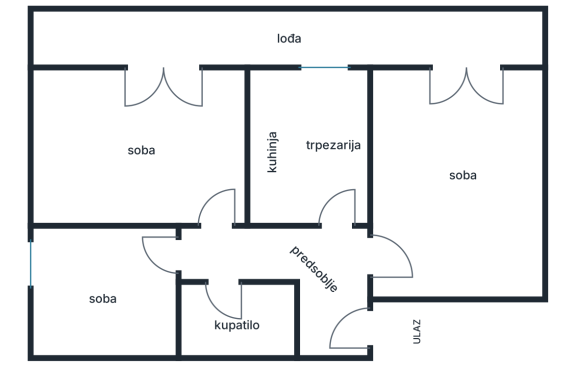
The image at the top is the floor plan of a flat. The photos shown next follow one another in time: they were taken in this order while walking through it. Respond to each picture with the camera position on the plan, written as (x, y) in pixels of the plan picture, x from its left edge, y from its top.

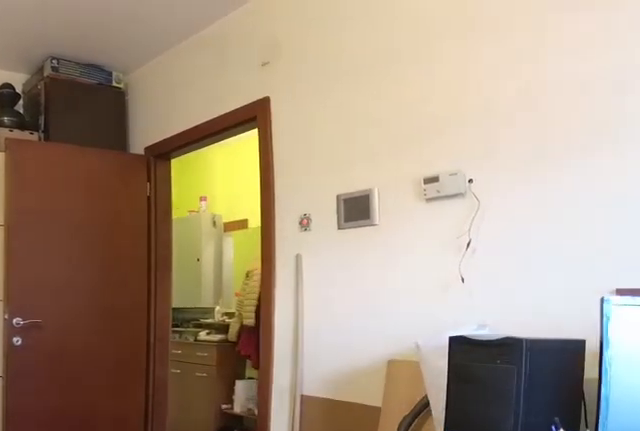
(456, 98)
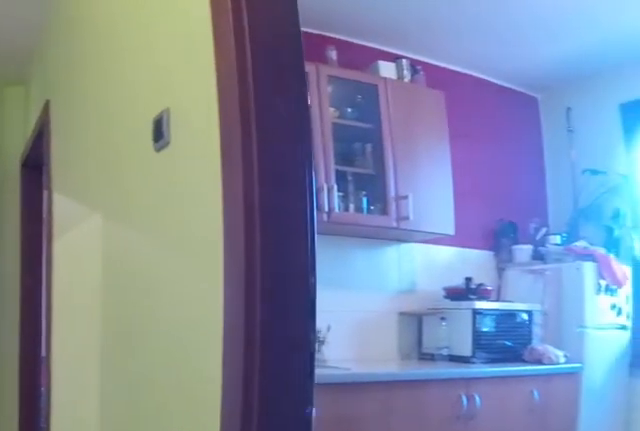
(367, 255)
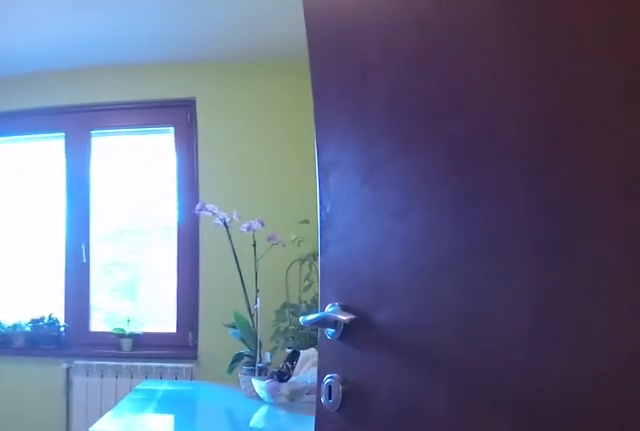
(357, 257)
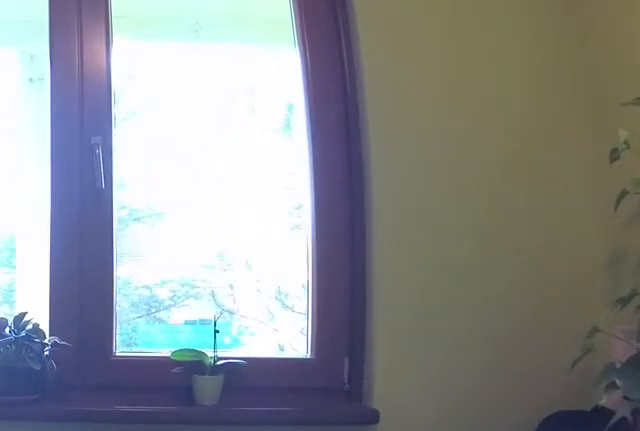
(353, 147)
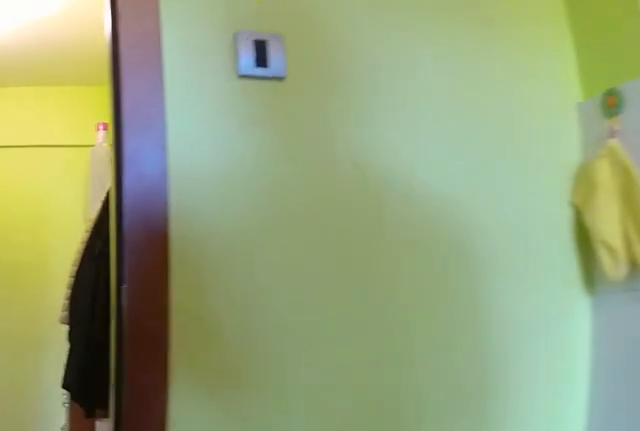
(338, 178)
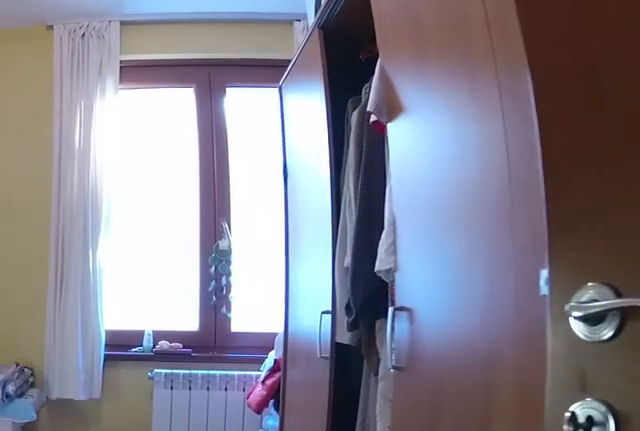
(181, 254)
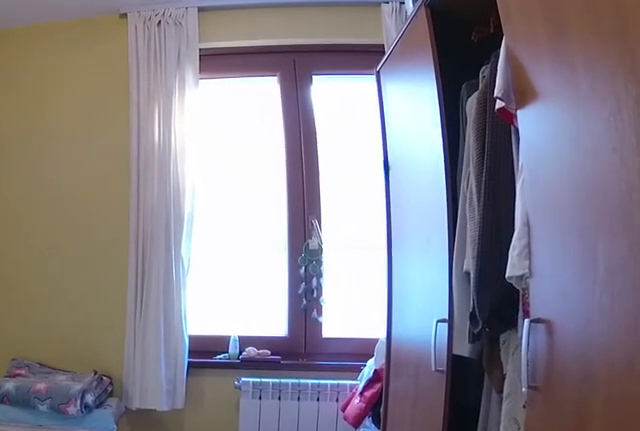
(181, 254)
